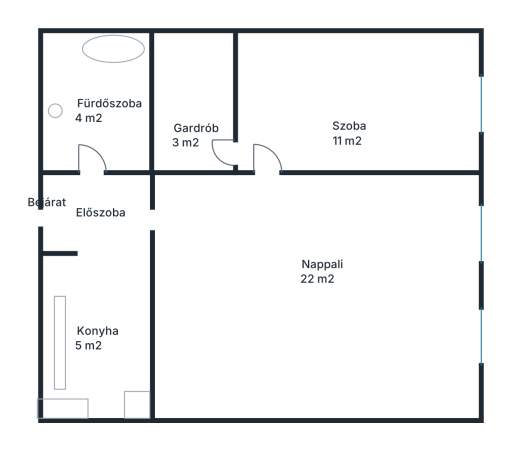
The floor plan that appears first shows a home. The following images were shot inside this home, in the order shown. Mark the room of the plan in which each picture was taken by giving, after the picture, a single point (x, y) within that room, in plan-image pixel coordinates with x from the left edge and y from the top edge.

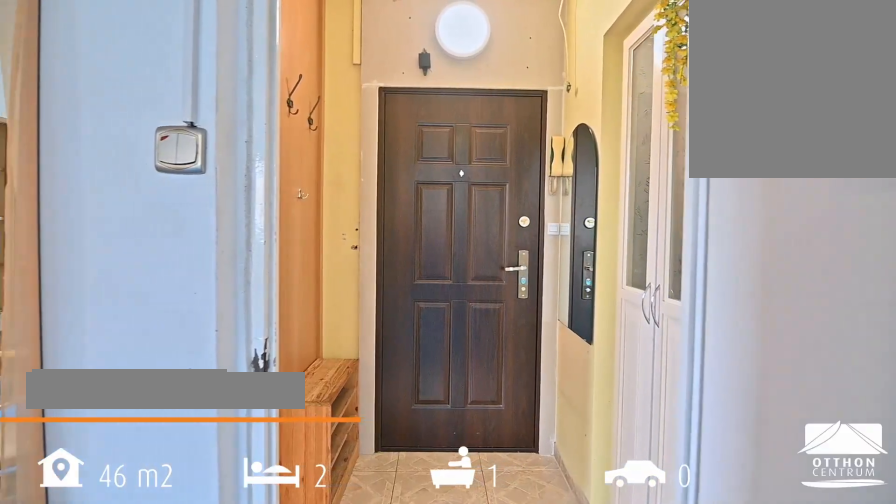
(96, 215)
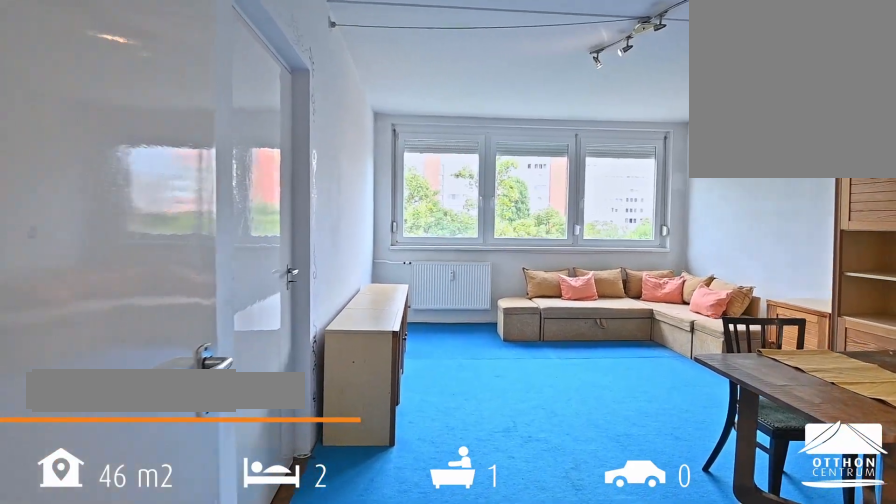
(325, 233)
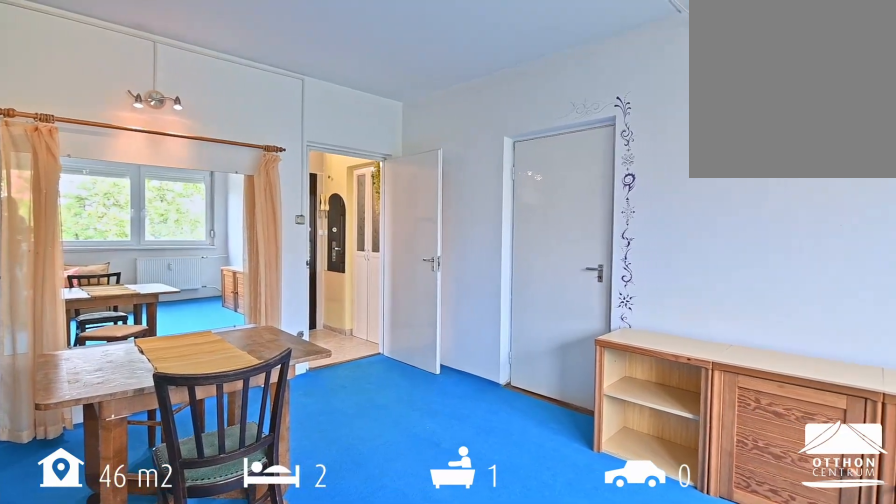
(325, 233)
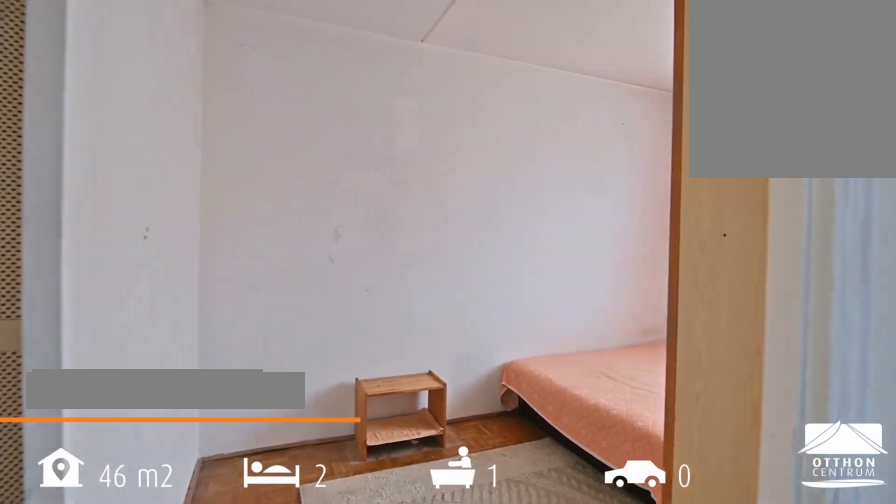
(280, 94)
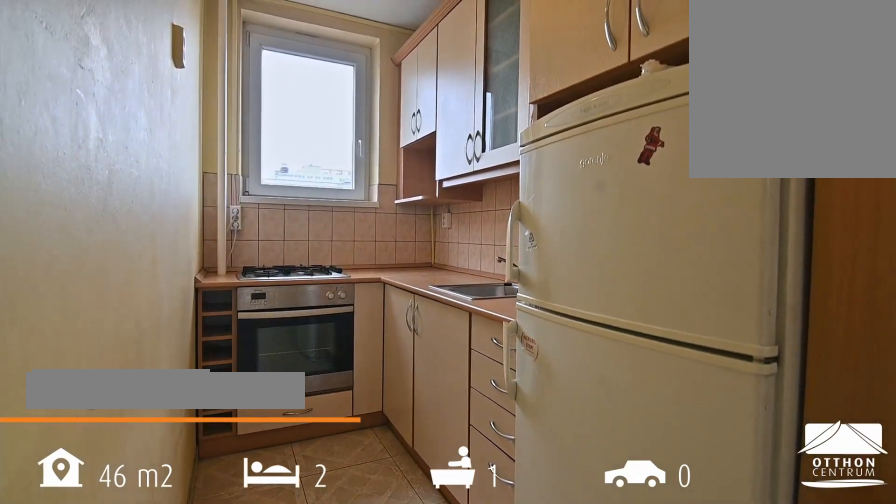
(96, 291)
